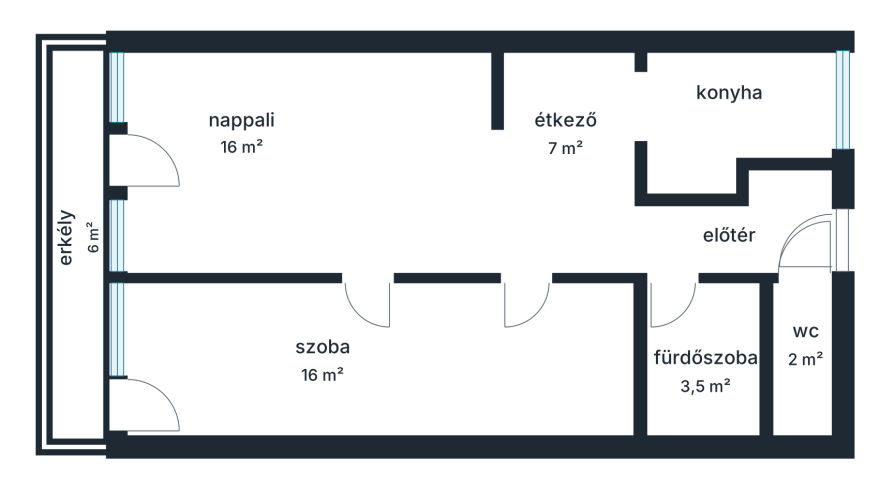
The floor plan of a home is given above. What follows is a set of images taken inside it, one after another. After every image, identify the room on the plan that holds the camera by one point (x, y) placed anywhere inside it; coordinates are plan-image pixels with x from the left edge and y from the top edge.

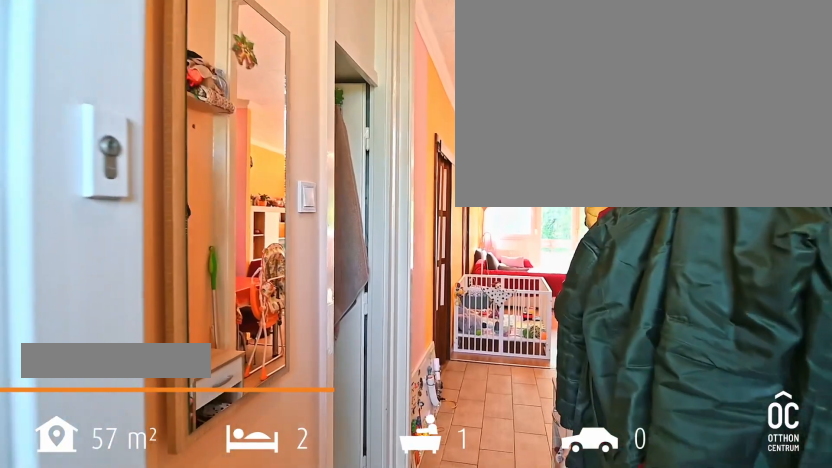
(728, 235)
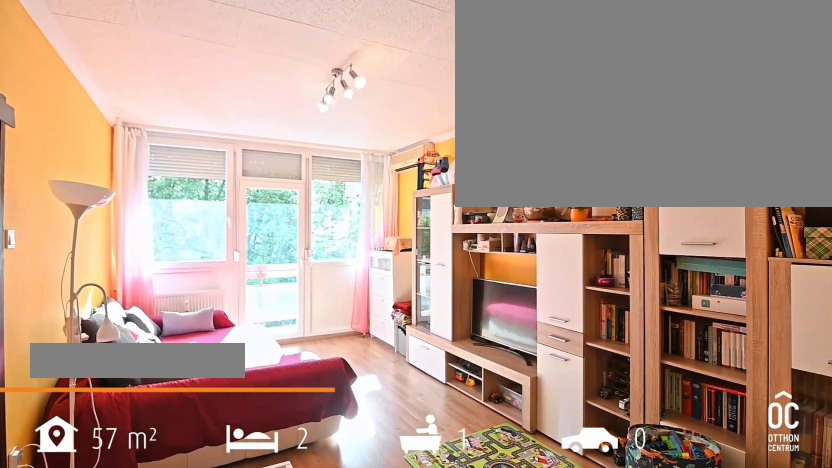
(332, 169)
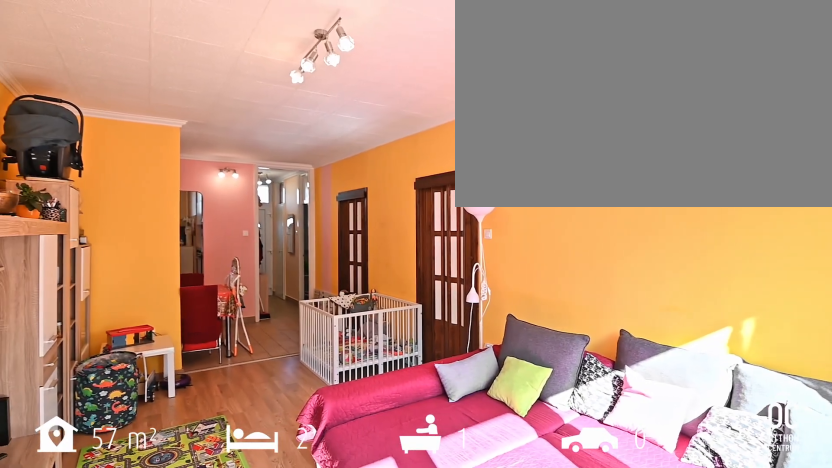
(332, 169)
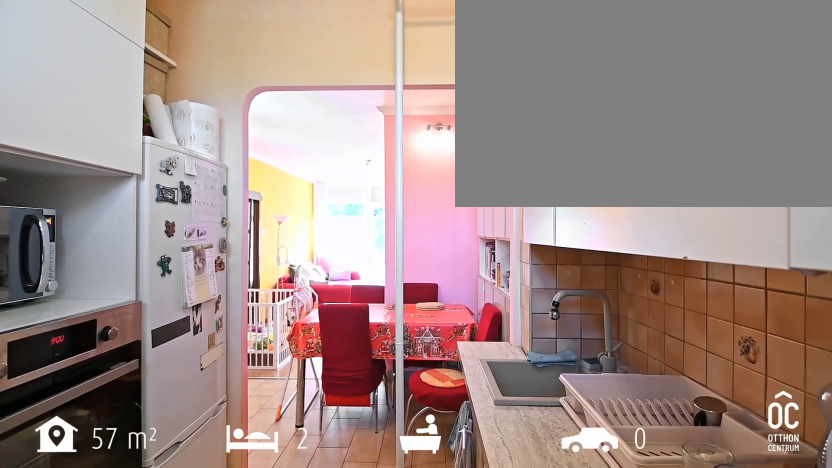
(732, 111)
